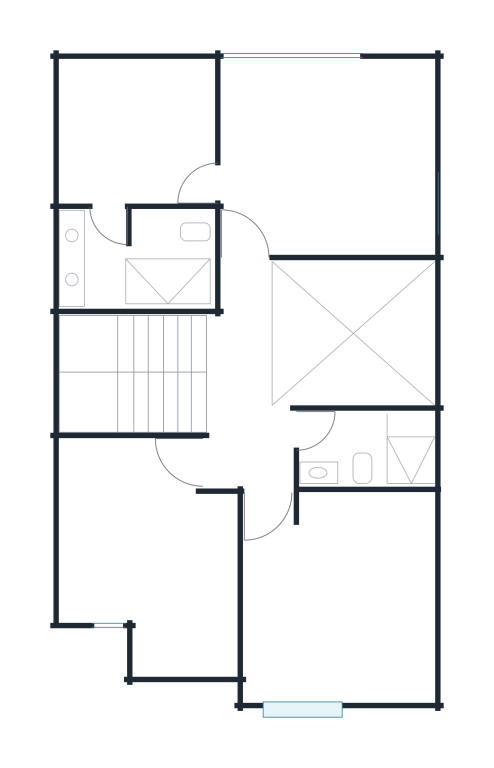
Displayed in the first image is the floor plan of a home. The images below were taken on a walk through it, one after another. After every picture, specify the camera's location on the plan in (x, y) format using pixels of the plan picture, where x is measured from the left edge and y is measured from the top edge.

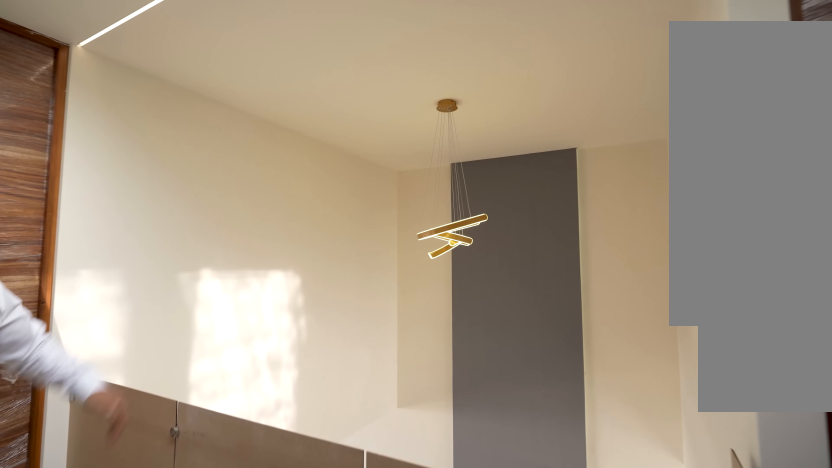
(247, 340)
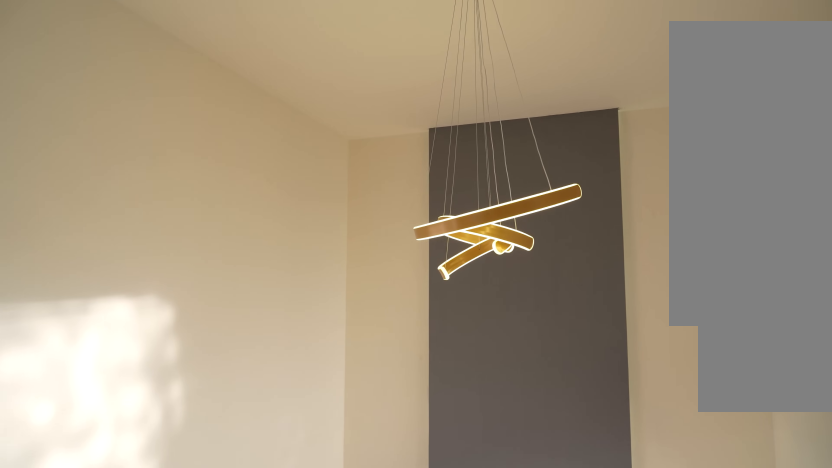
(247, 340)
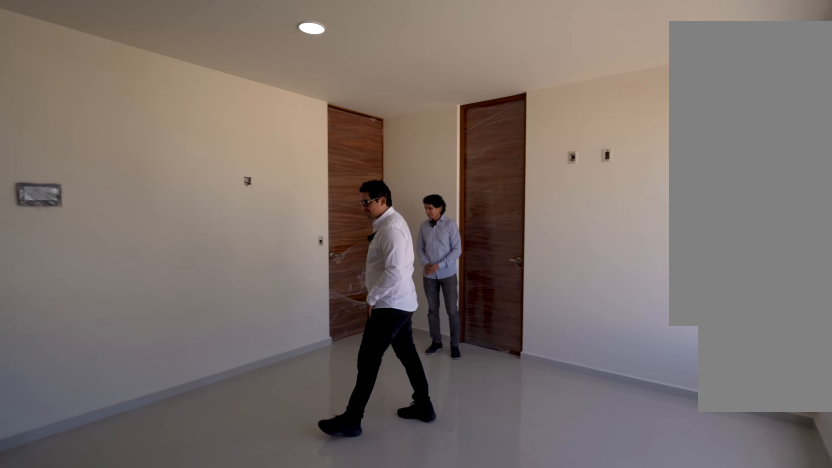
(396, 155)
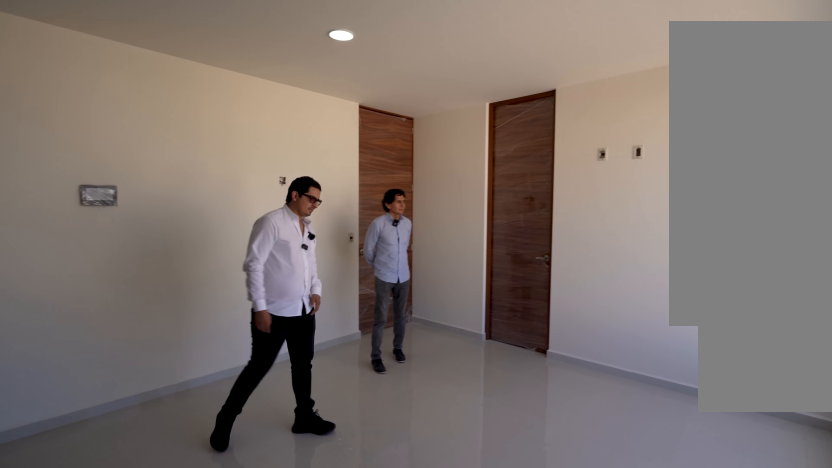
(396, 155)
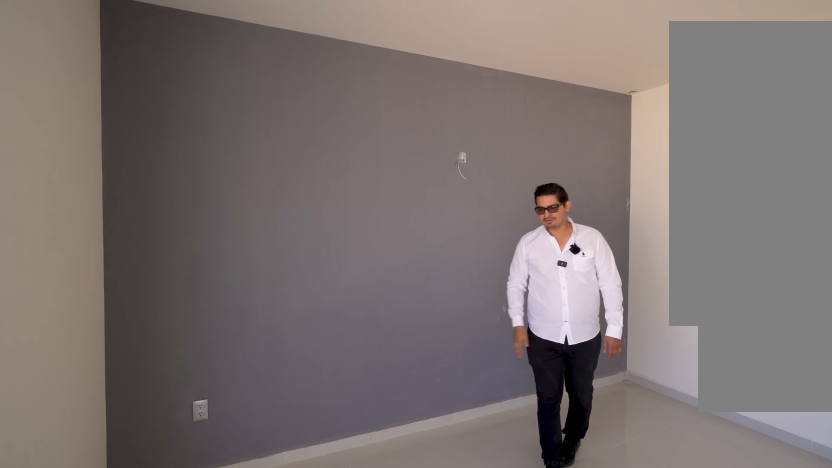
(275, 157)
